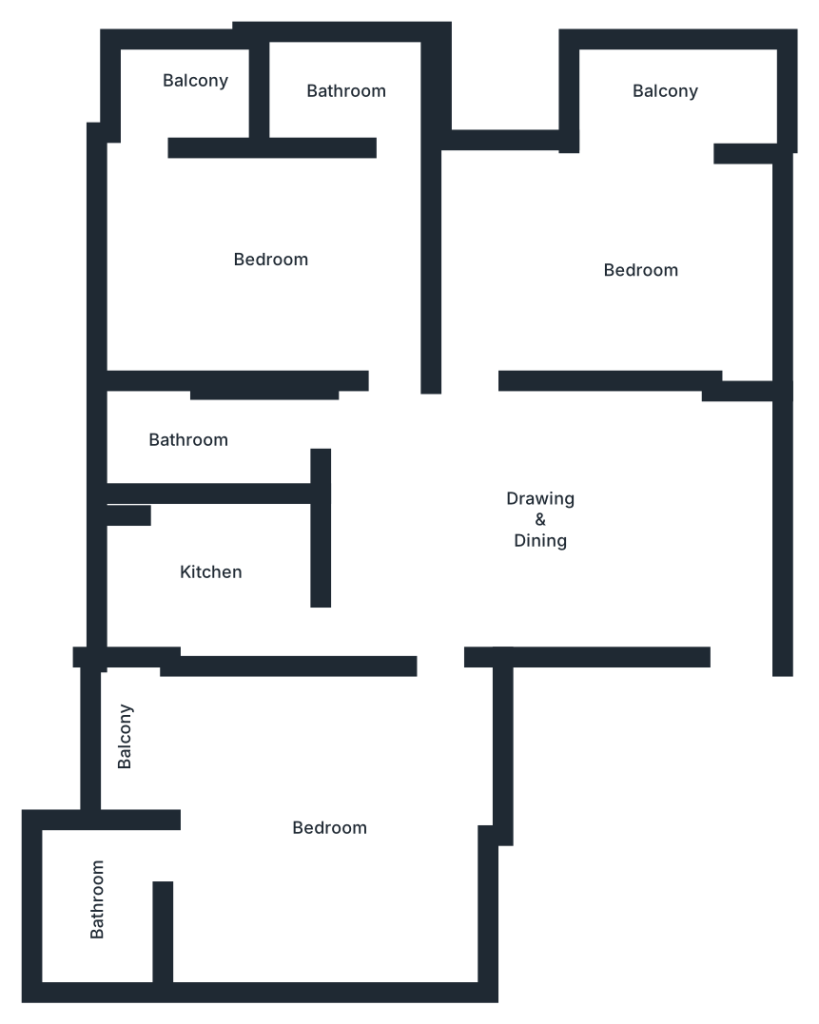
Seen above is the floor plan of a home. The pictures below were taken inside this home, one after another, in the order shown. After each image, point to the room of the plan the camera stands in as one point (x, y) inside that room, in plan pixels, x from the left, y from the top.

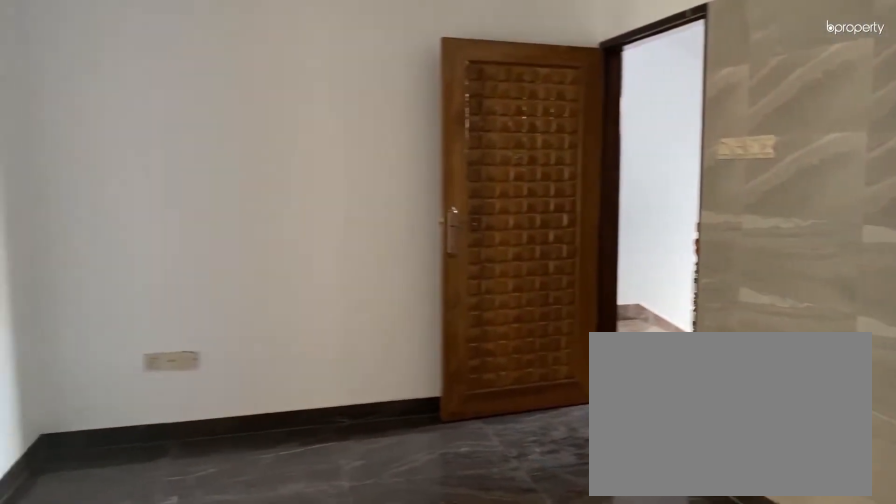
(544, 497)
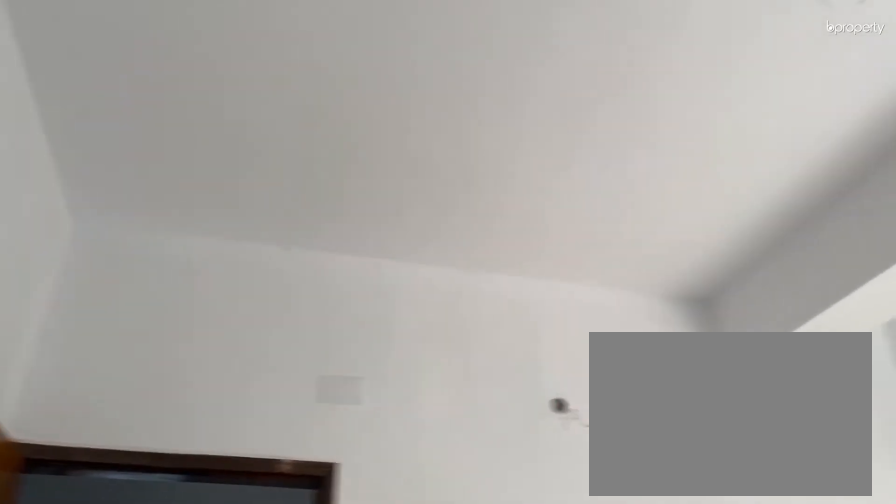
(280, 253)
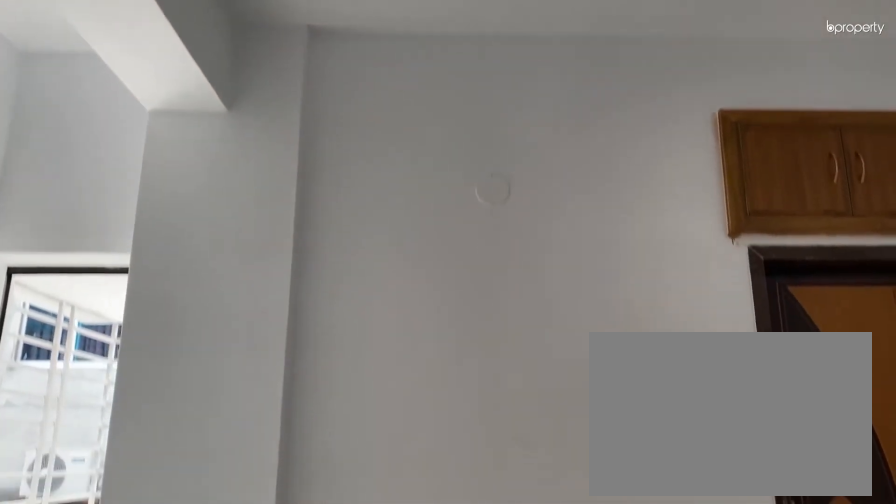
(280, 253)
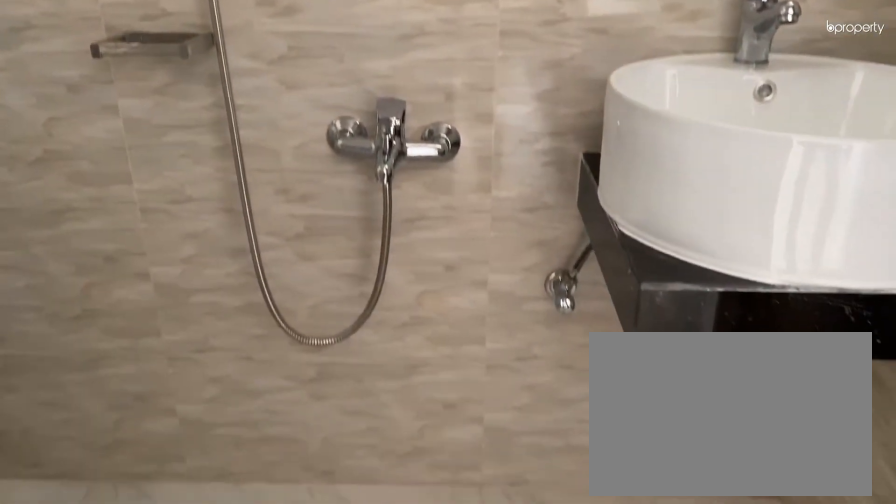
(345, 84)
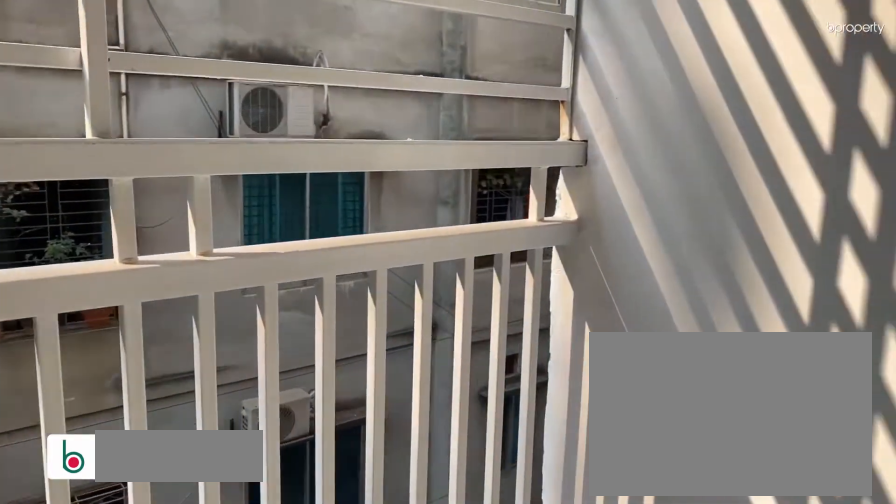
(193, 84)
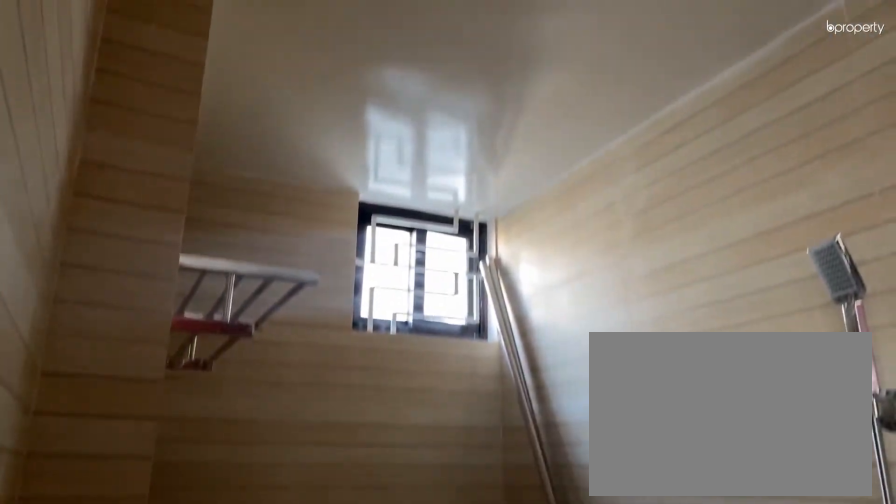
(97, 885)
